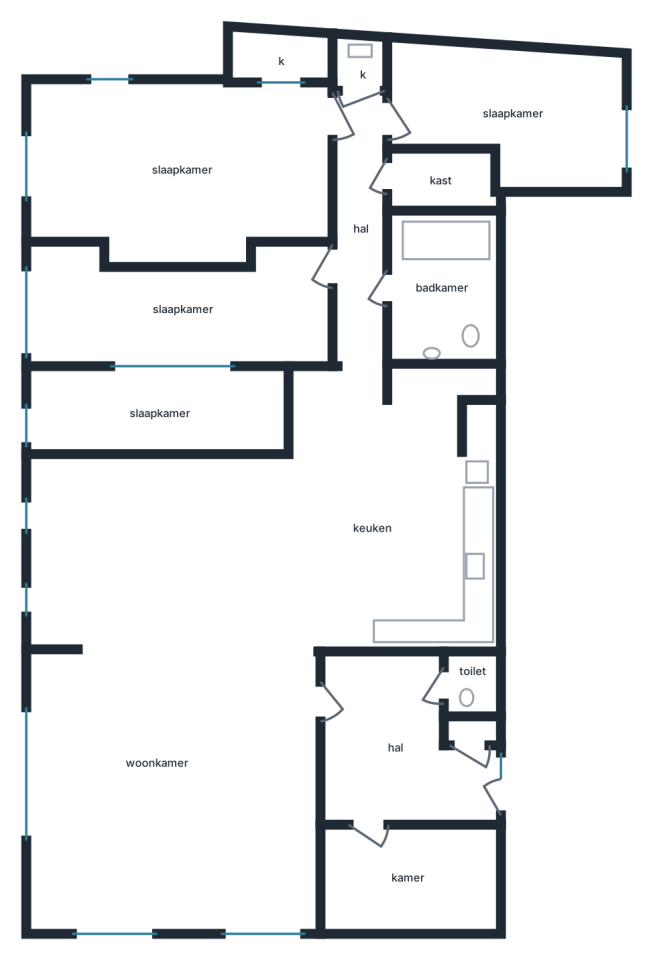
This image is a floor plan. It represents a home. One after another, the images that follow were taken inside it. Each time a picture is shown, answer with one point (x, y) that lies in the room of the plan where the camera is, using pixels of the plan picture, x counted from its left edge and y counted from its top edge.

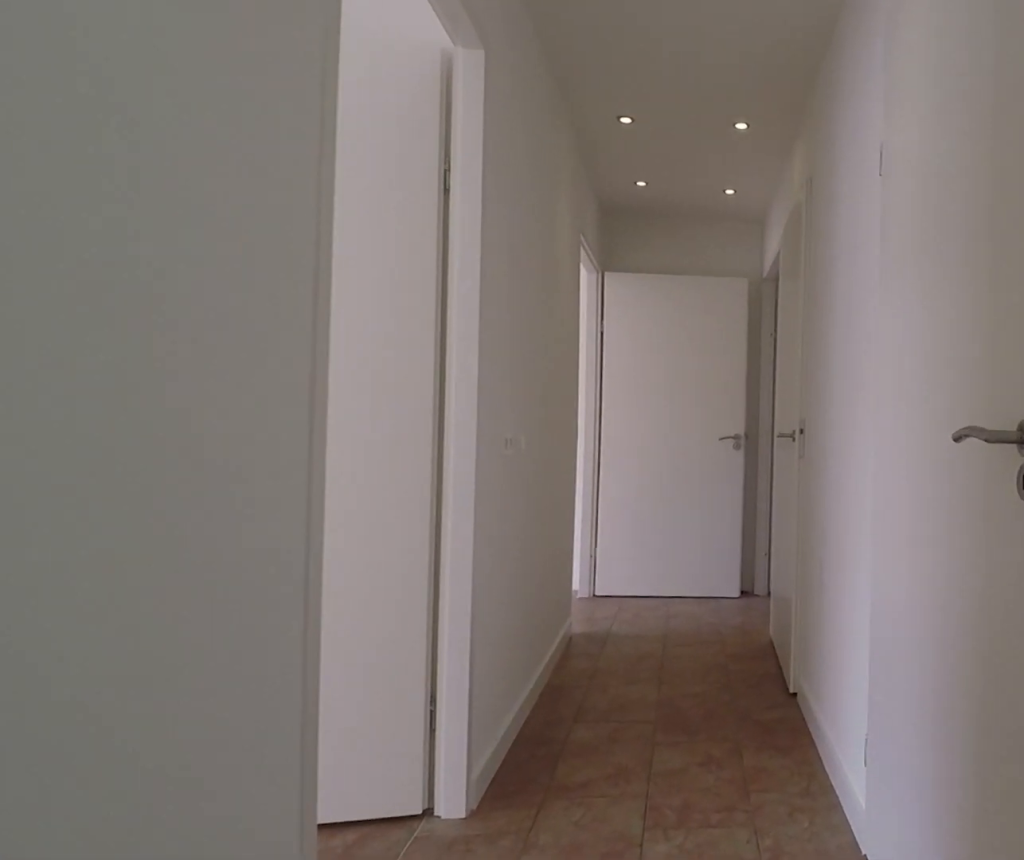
(360, 225)
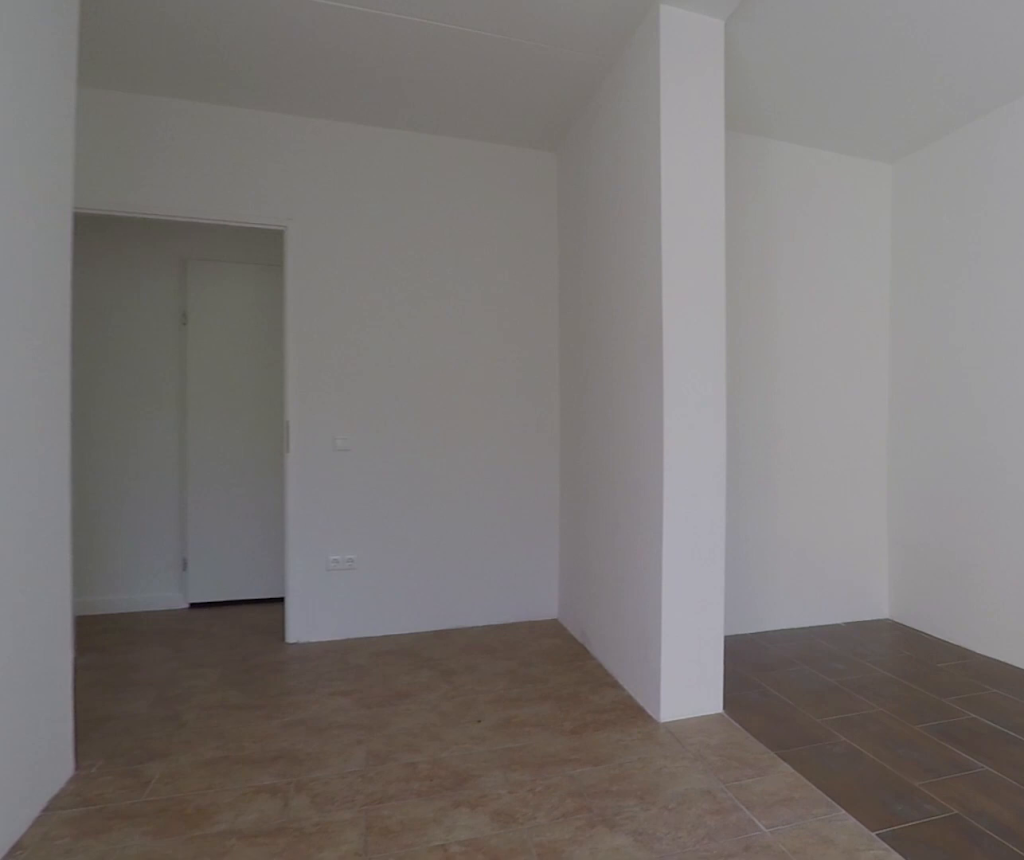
(183, 308)
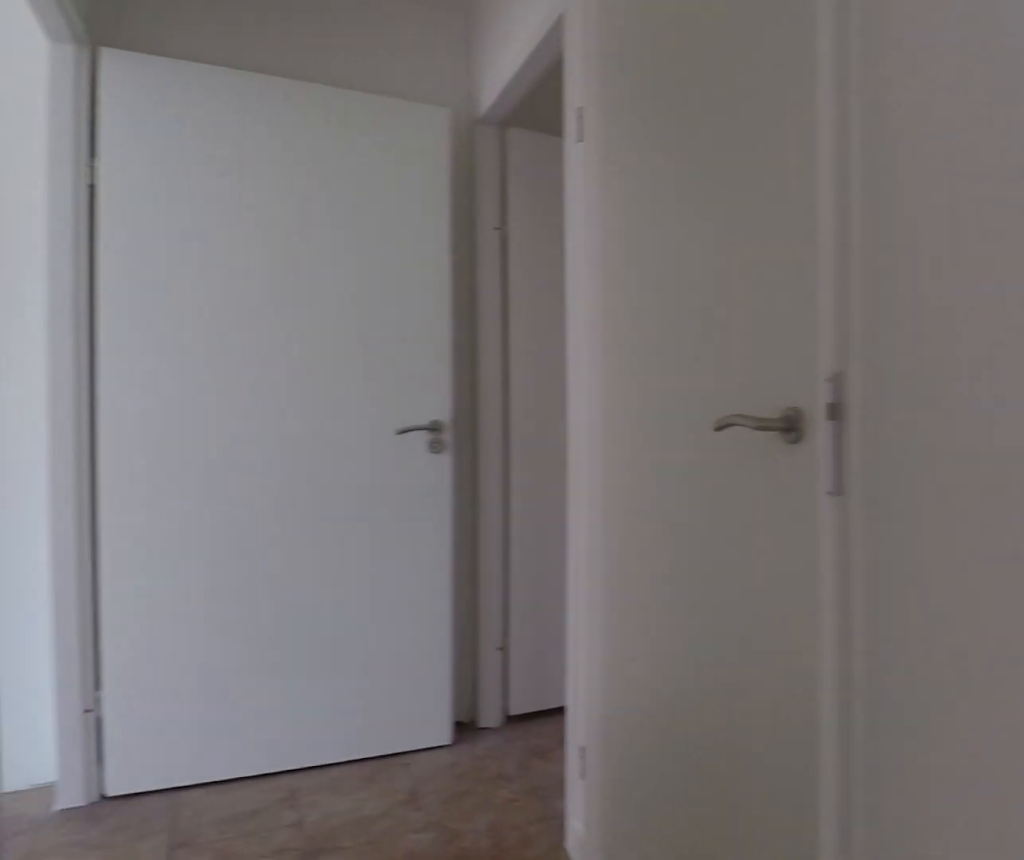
(360, 225)
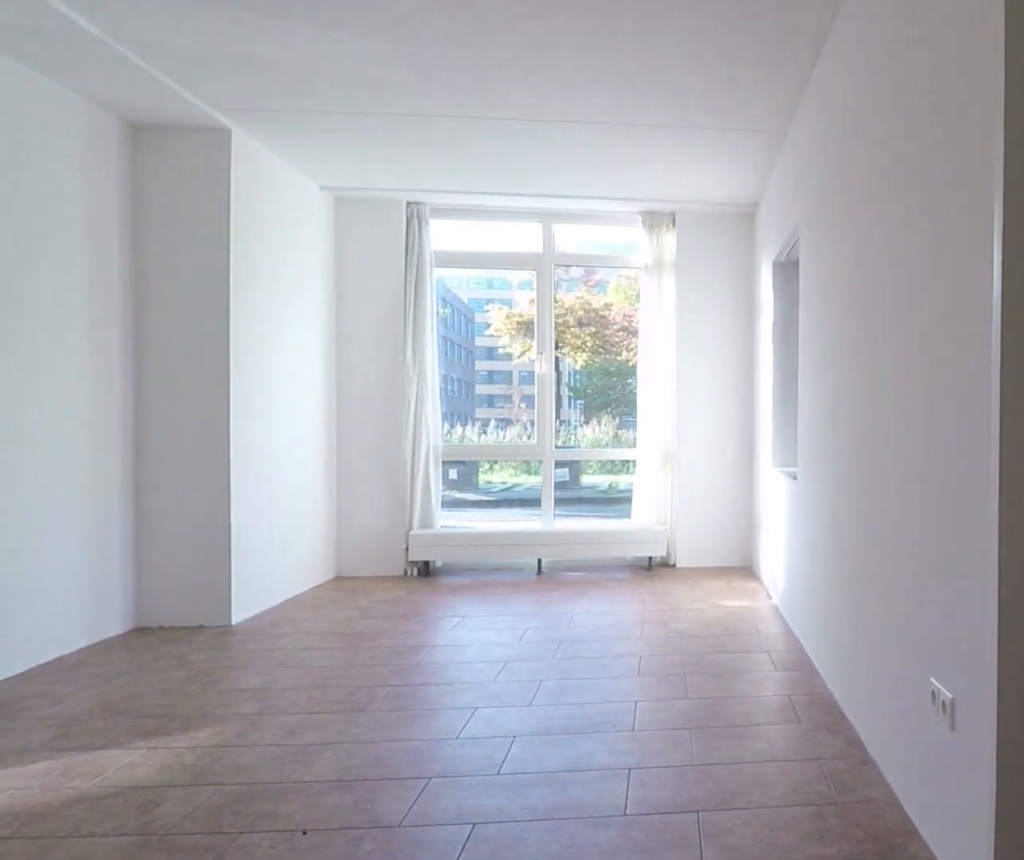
(182, 169)
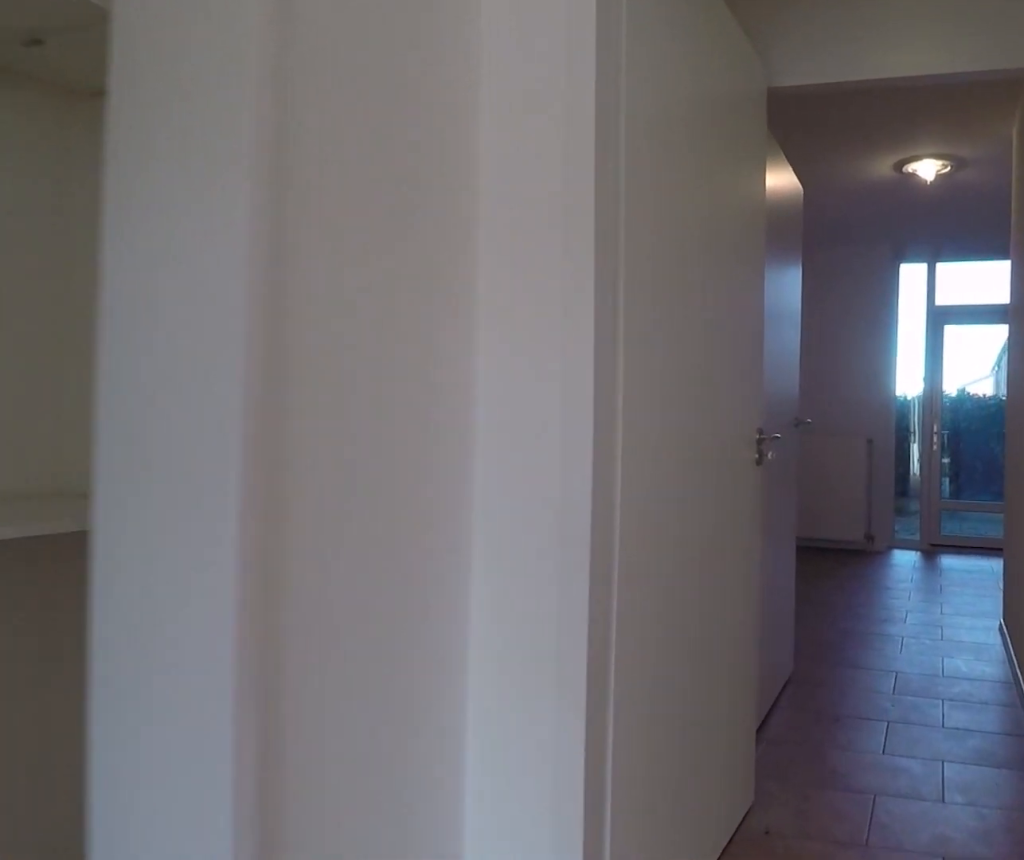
(182, 169)
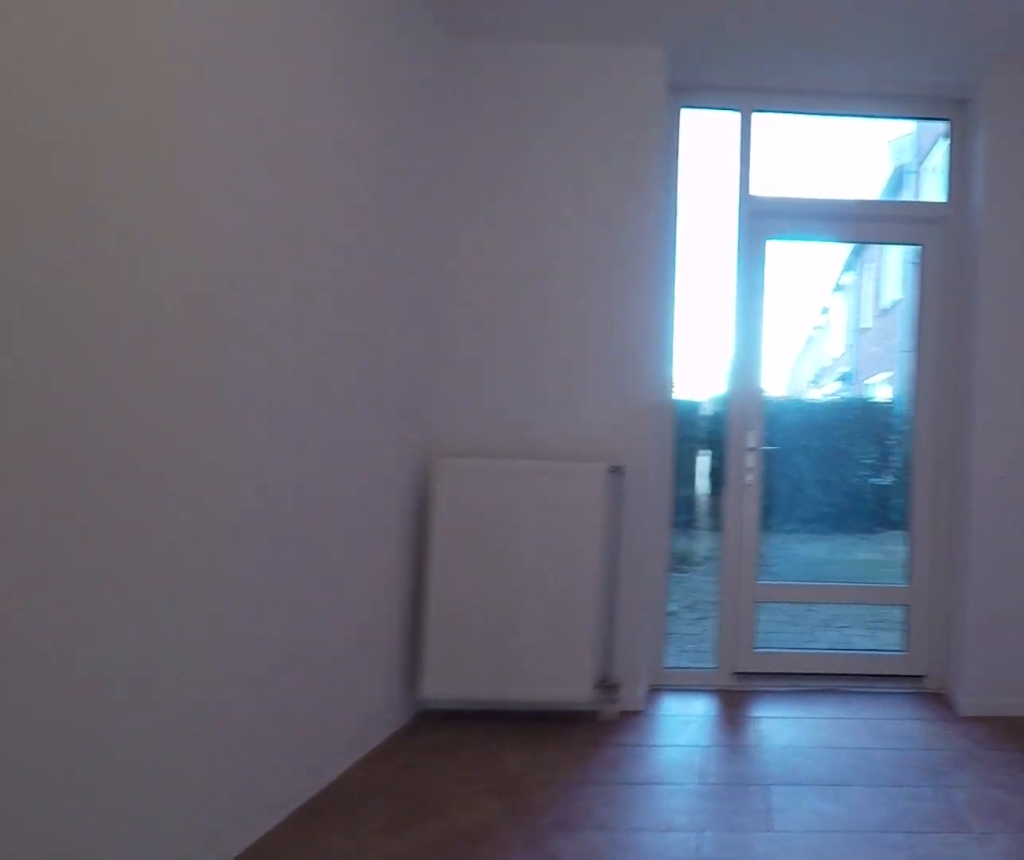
(512, 112)
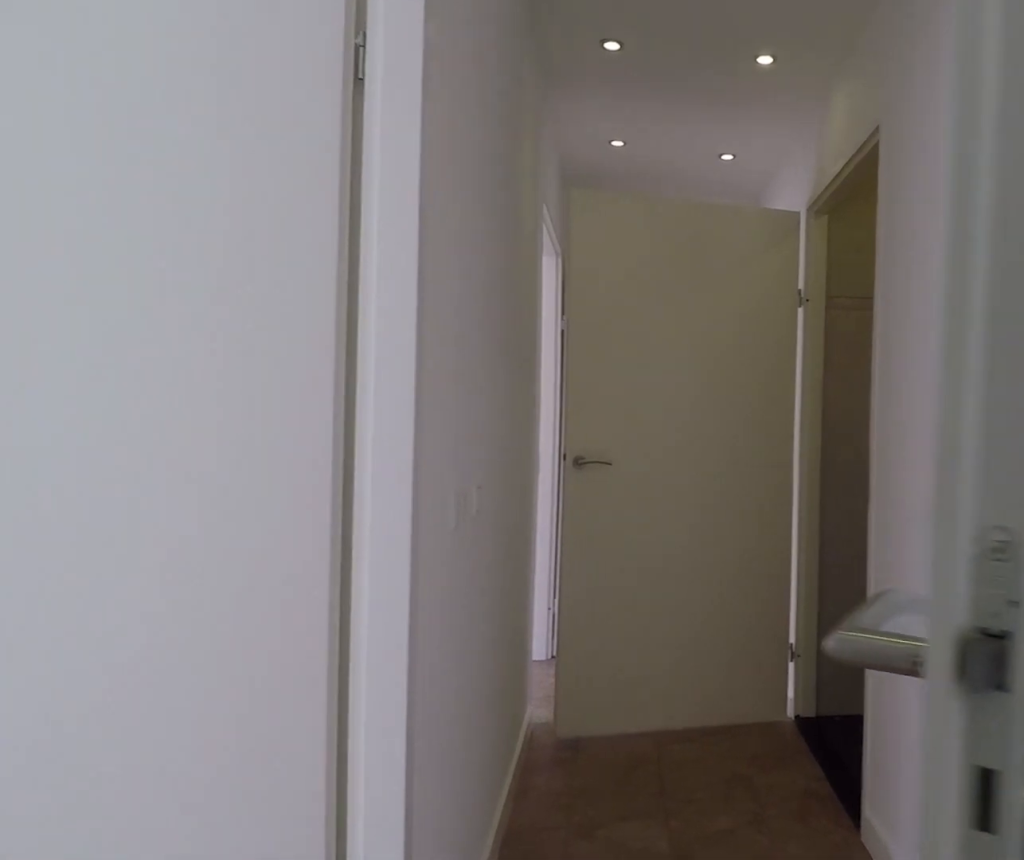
(360, 225)
